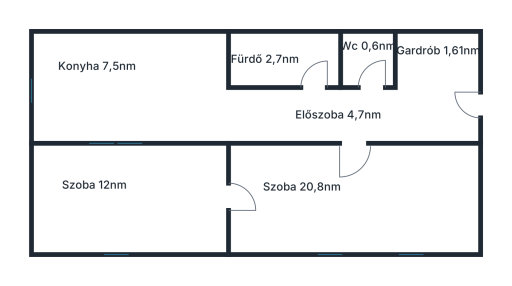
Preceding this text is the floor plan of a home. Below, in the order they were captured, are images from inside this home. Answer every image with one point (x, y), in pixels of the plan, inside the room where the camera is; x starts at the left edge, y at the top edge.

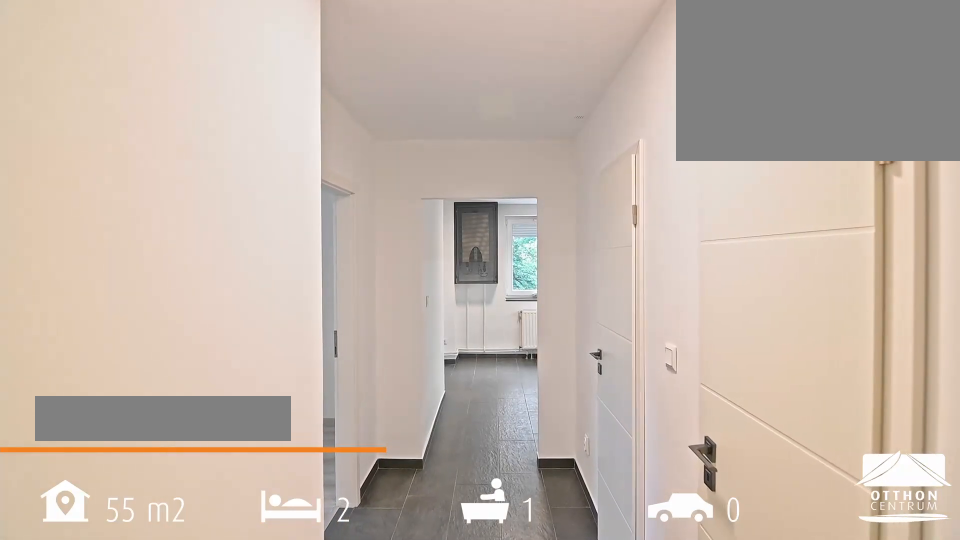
(438, 87)
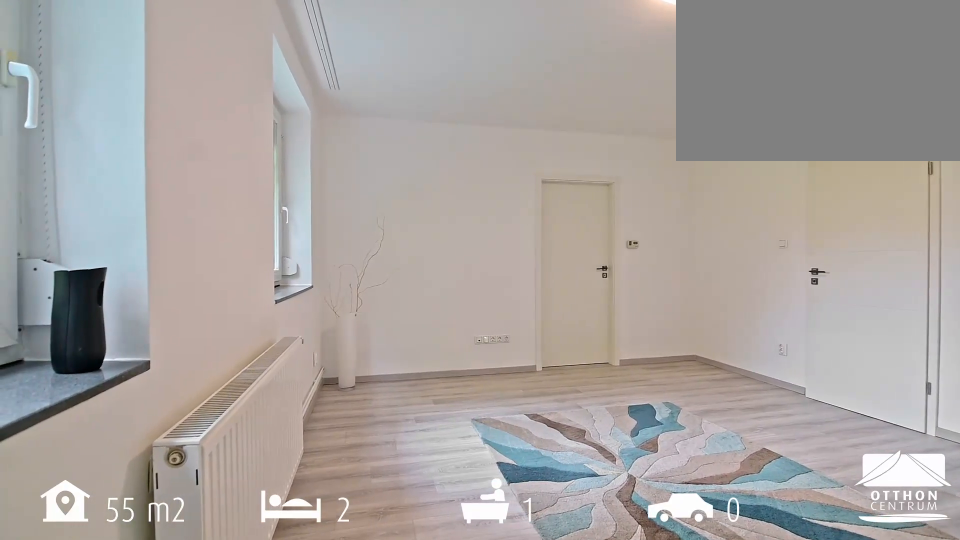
(353, 199)
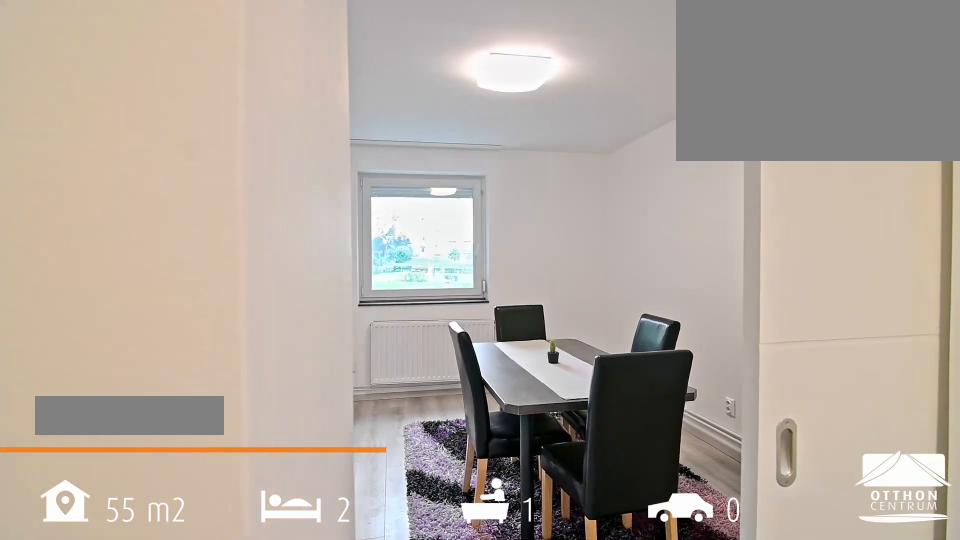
(128, 199)
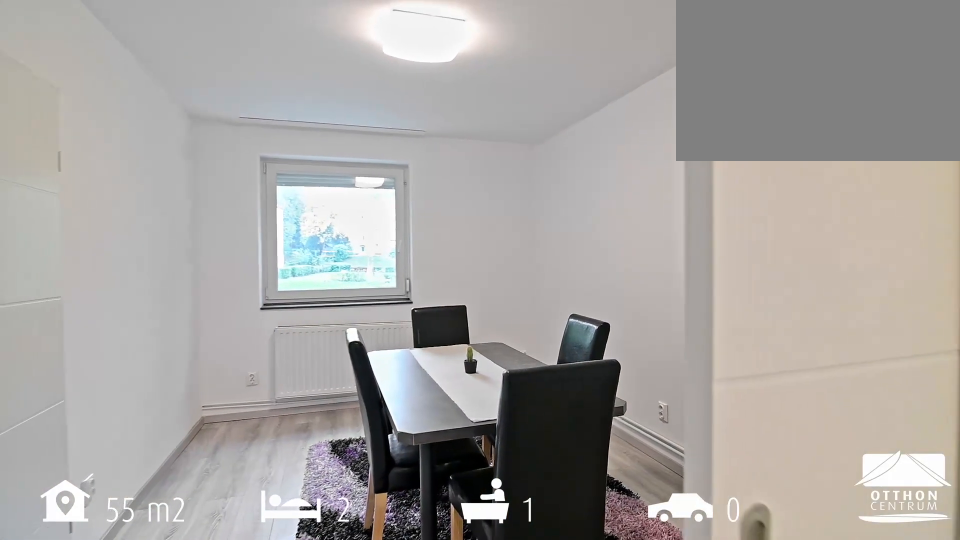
(128, 199)
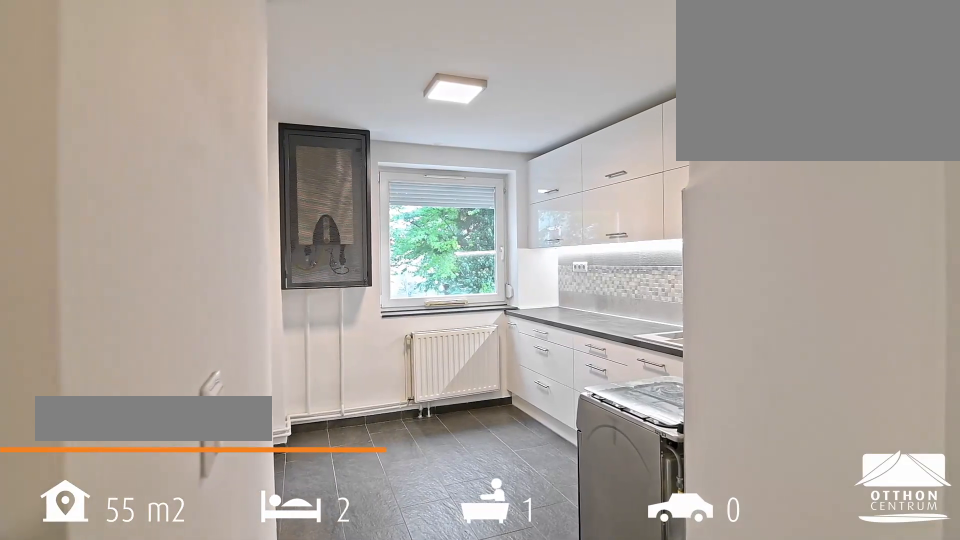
(128, 91)
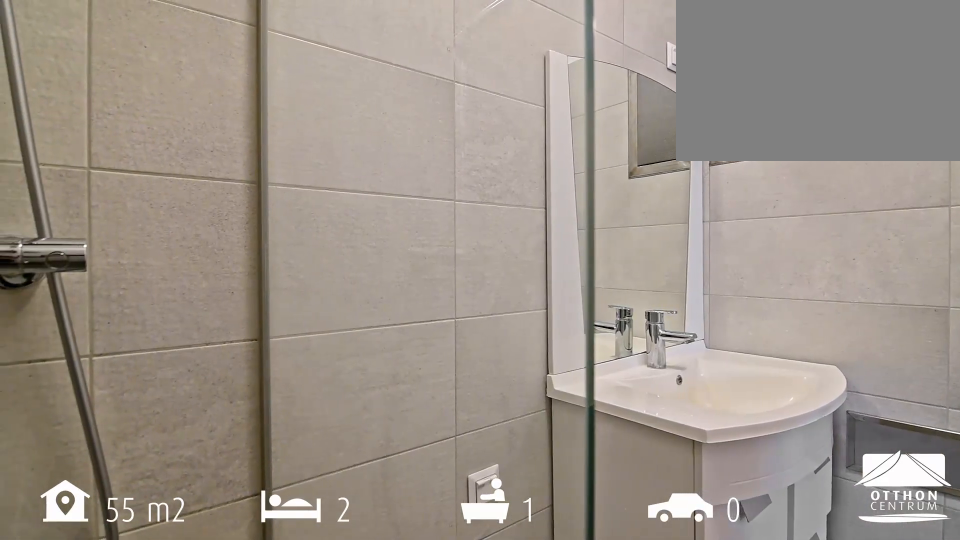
(284, 59)
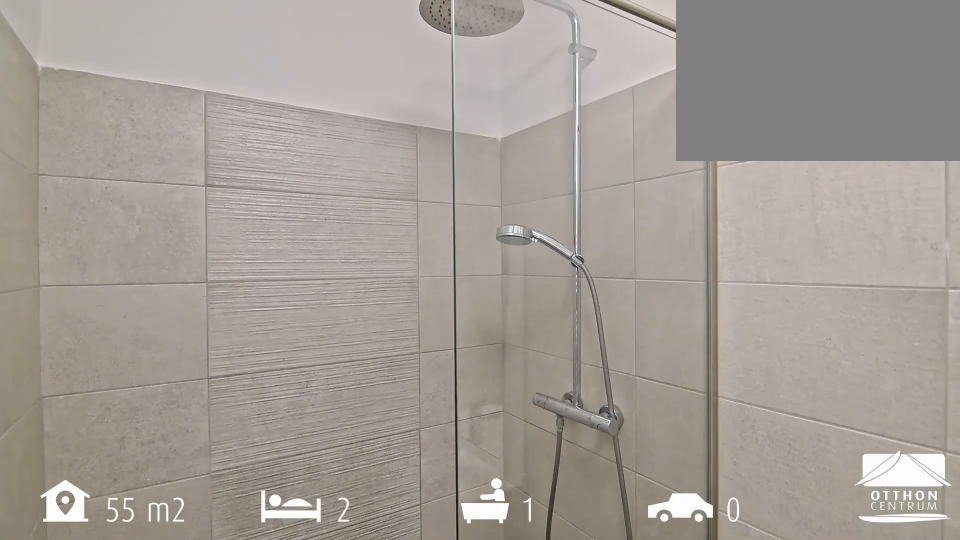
(284, 59)
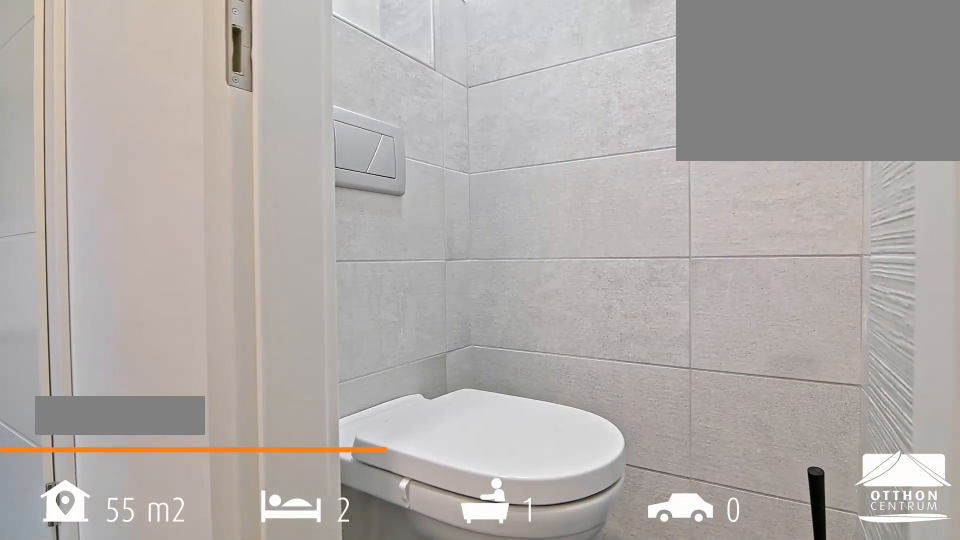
(368, 59)
